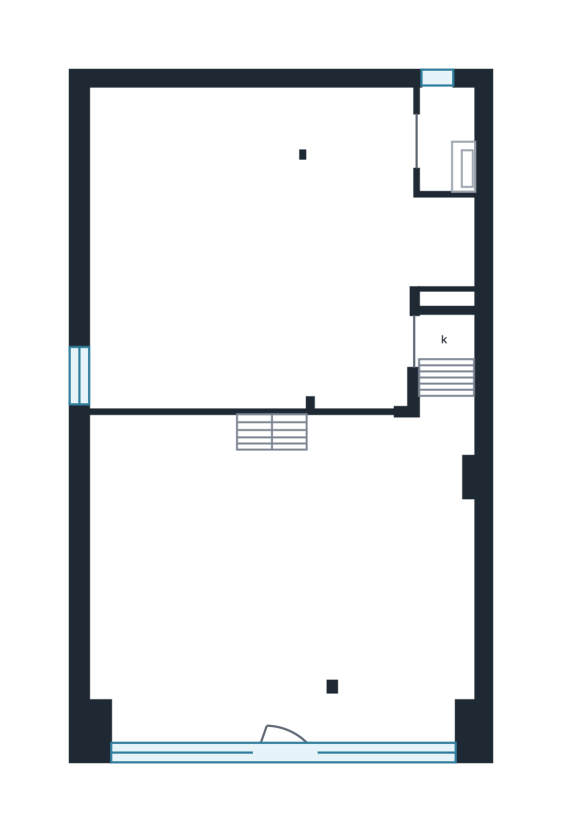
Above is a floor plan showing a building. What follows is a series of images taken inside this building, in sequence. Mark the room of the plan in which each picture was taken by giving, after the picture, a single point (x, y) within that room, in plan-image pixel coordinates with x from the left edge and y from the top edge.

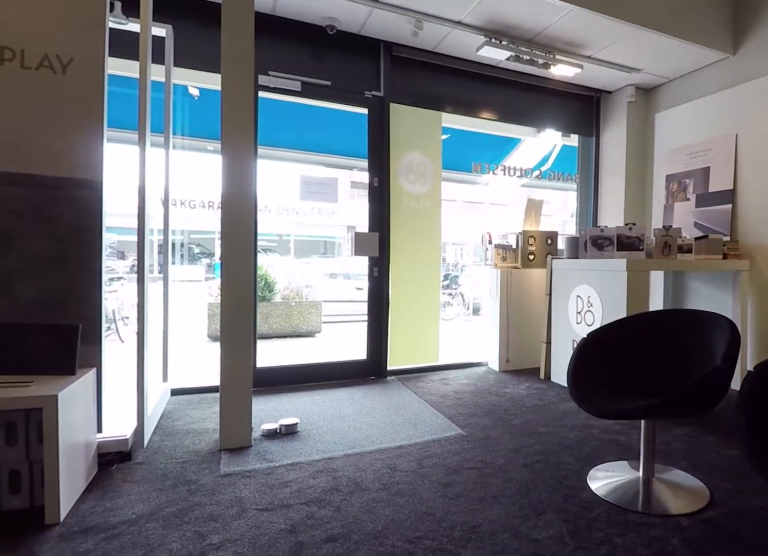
(281, 581)
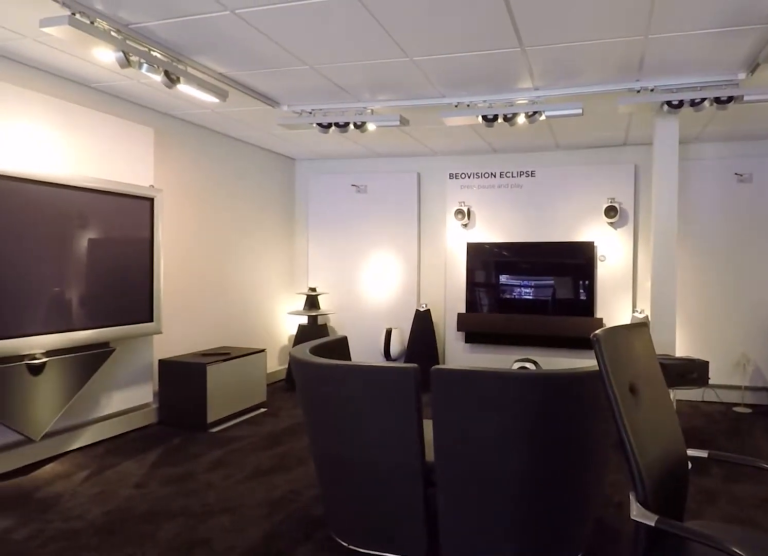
(456, 240)
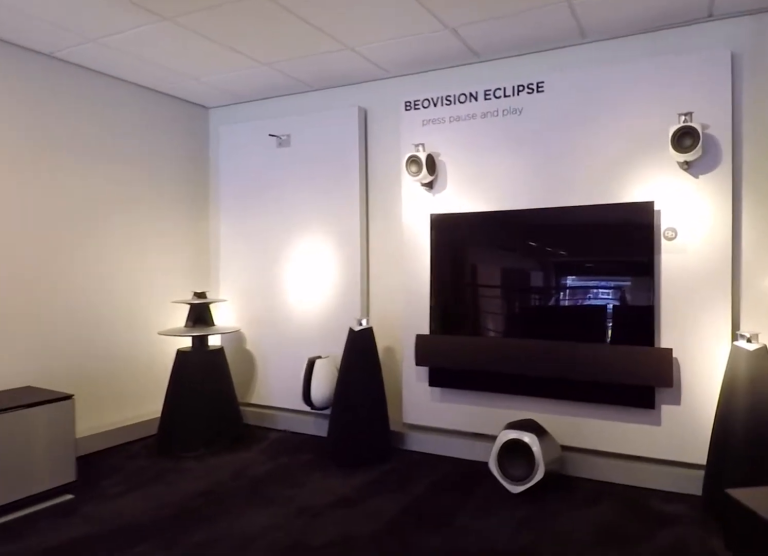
(456, 240)
